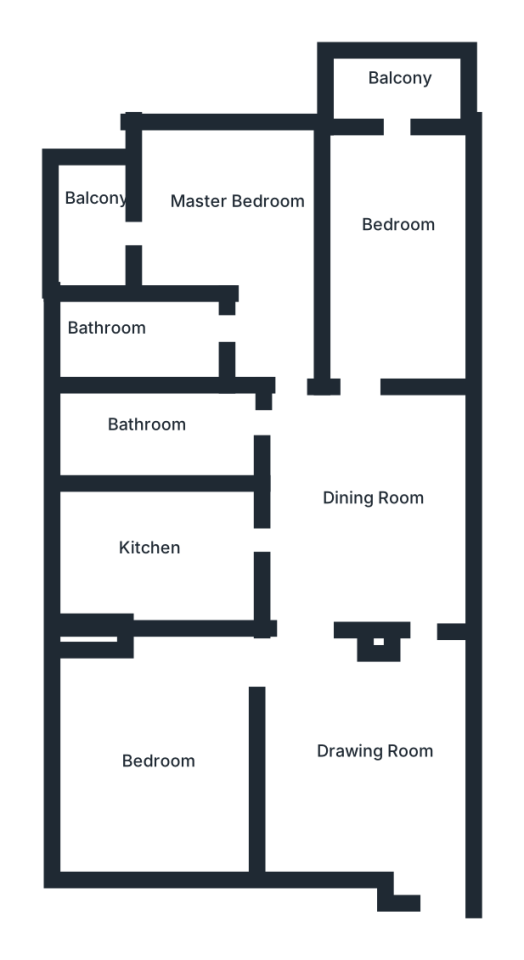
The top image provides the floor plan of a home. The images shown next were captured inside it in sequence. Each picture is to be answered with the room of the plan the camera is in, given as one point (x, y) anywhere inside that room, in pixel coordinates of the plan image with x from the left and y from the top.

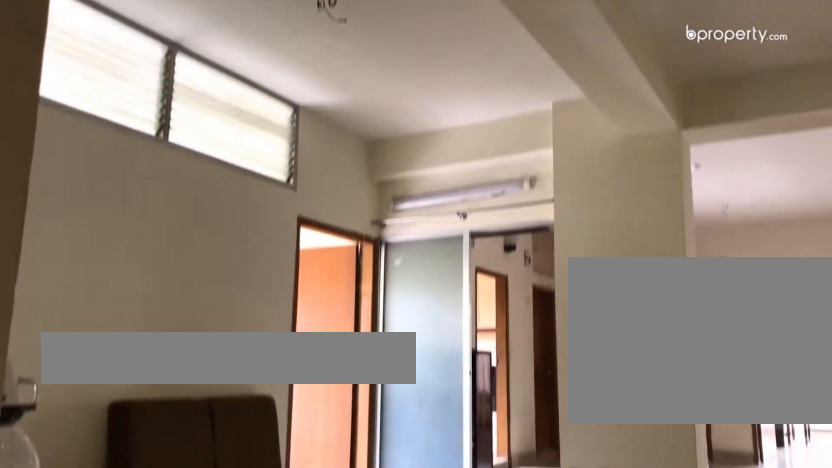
(423, 716)
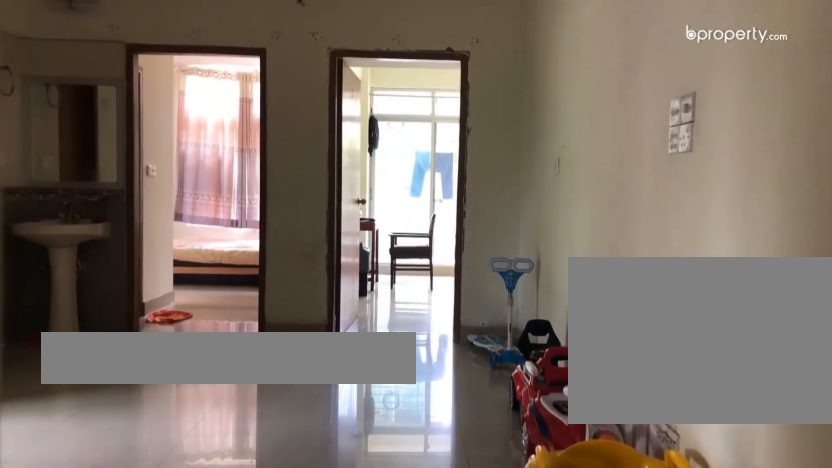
(363, 525)
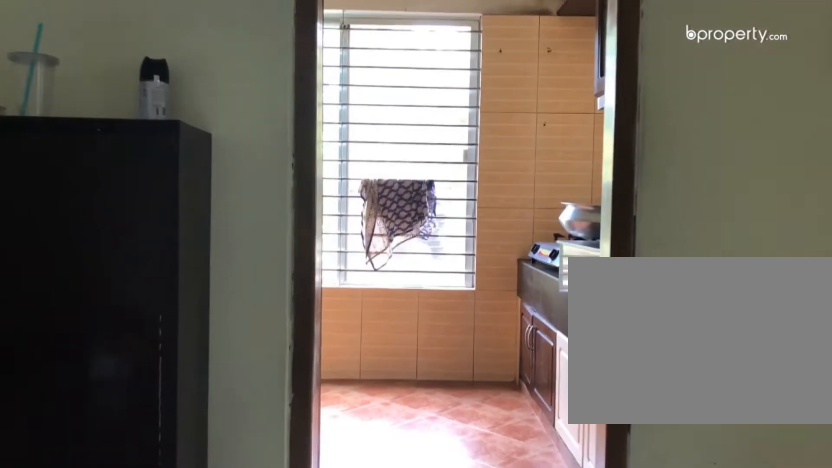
(341, 527)
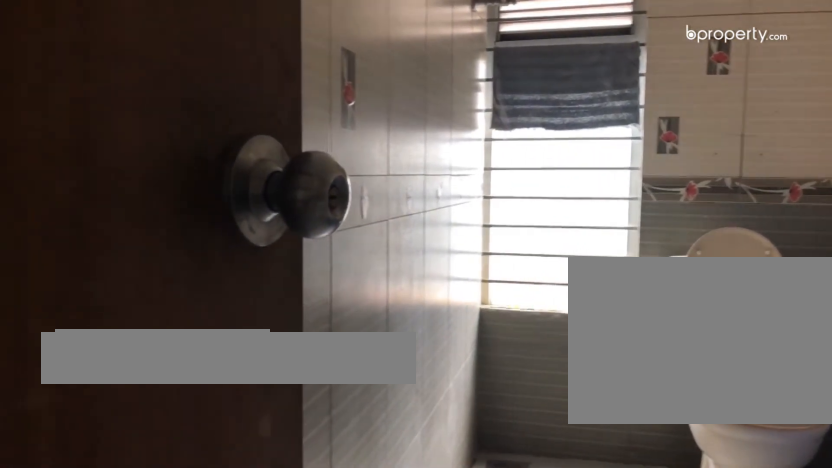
(160, 435)
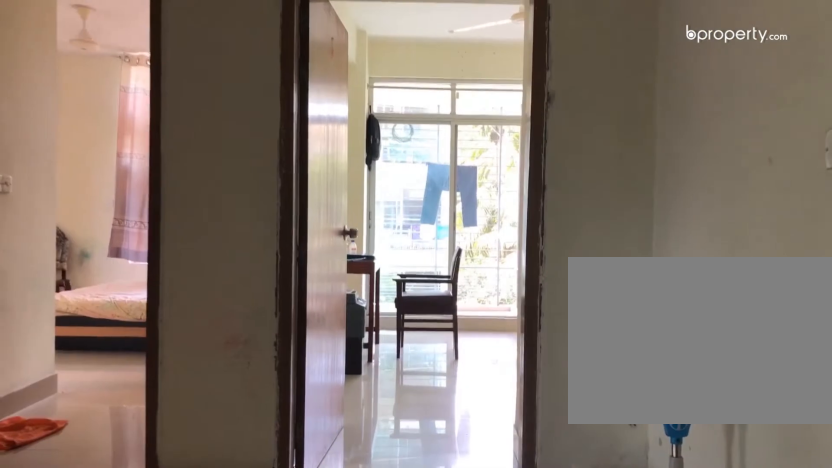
(358, 434)
